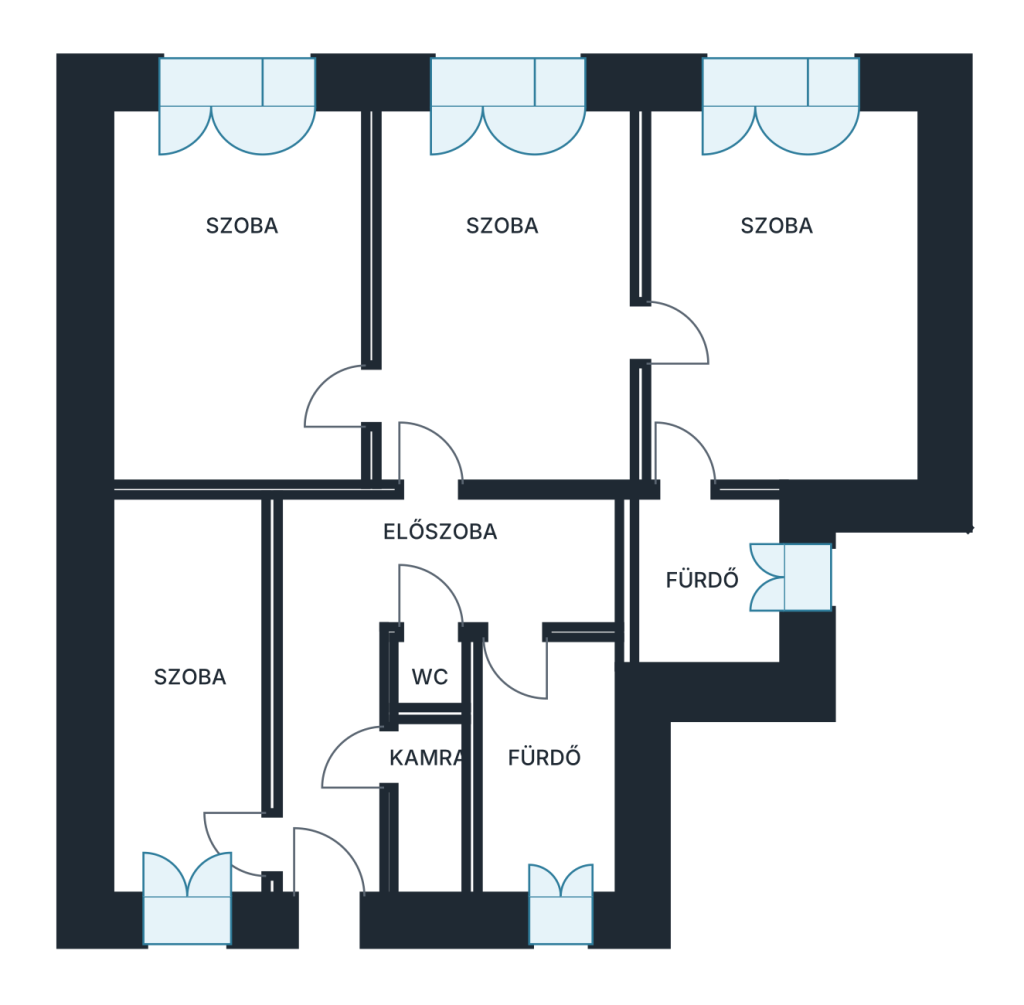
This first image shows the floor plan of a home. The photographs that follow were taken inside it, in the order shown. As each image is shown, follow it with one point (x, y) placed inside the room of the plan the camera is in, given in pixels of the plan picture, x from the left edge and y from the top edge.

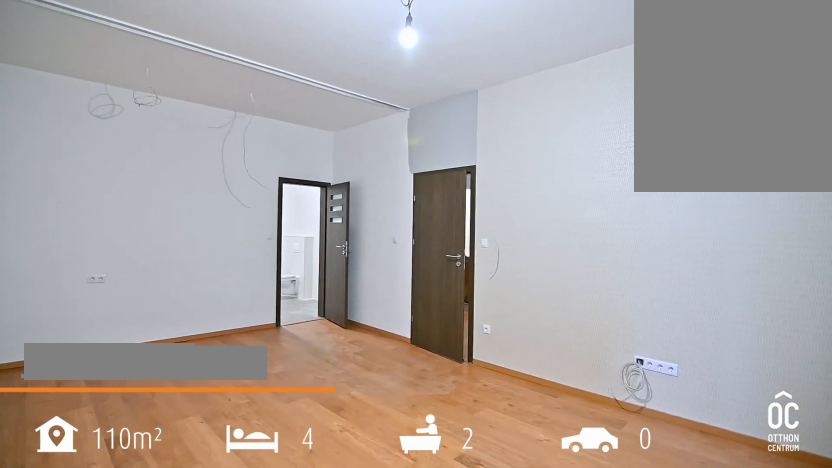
(784, 301)
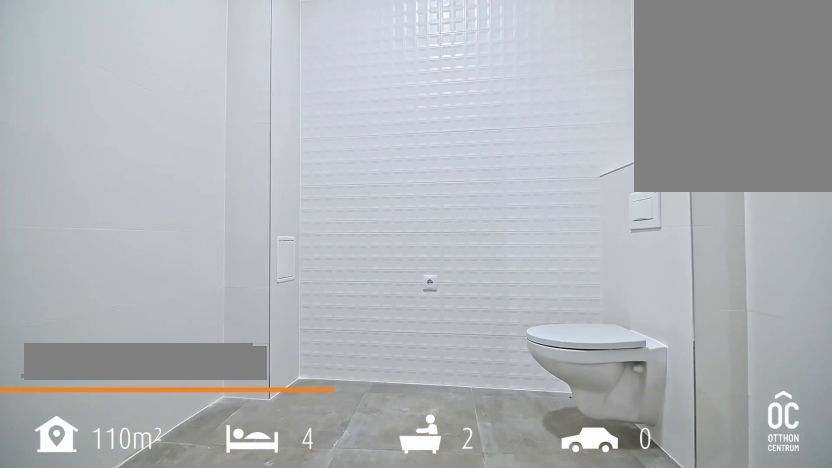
(697, 581)
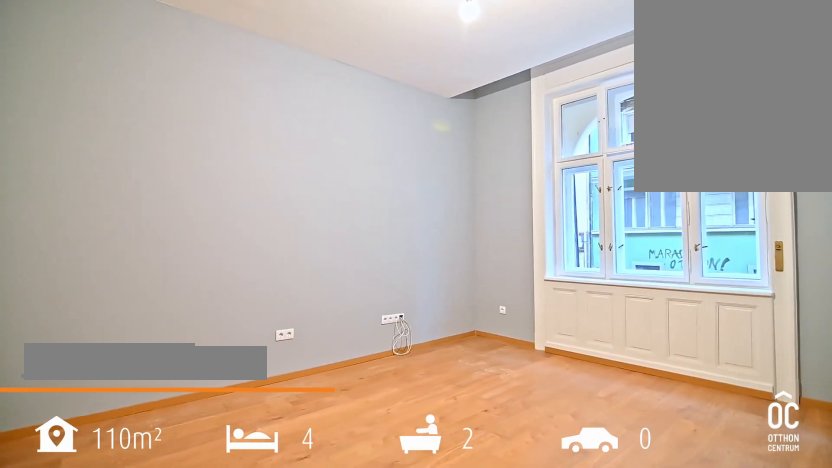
(233, 303)
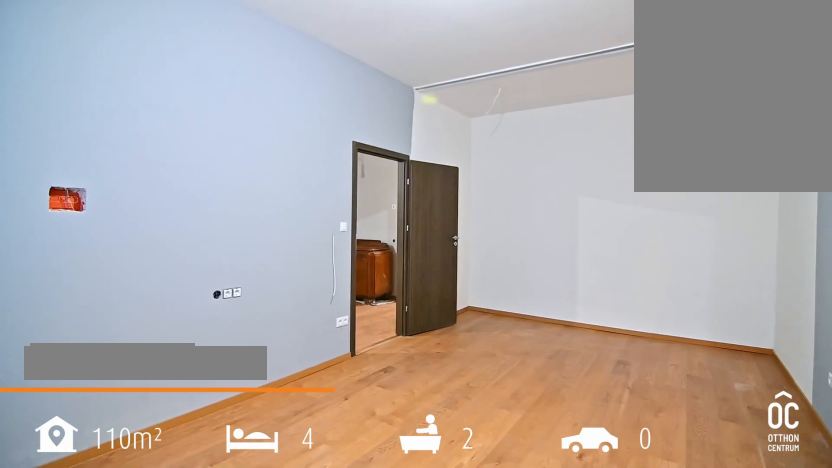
(233, 303)
